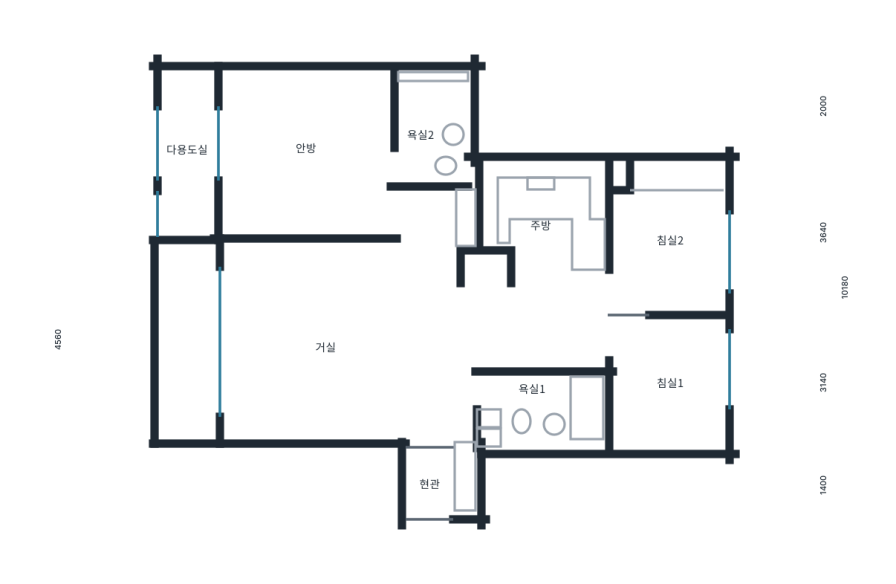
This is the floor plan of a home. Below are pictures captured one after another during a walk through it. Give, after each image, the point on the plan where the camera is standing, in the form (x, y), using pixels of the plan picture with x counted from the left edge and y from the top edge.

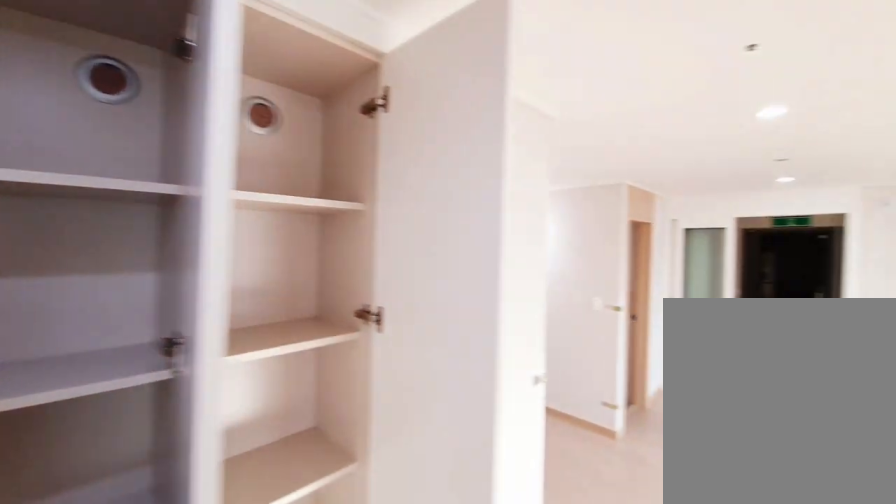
(423, 232)
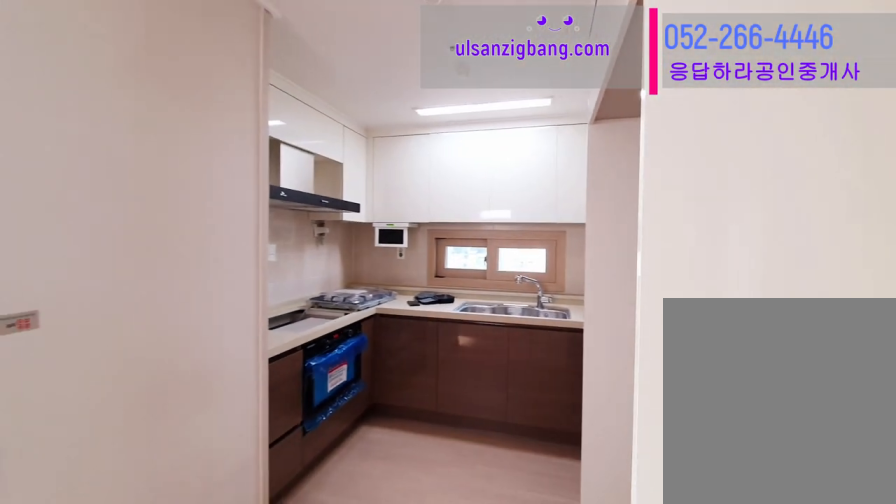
(548, 236)
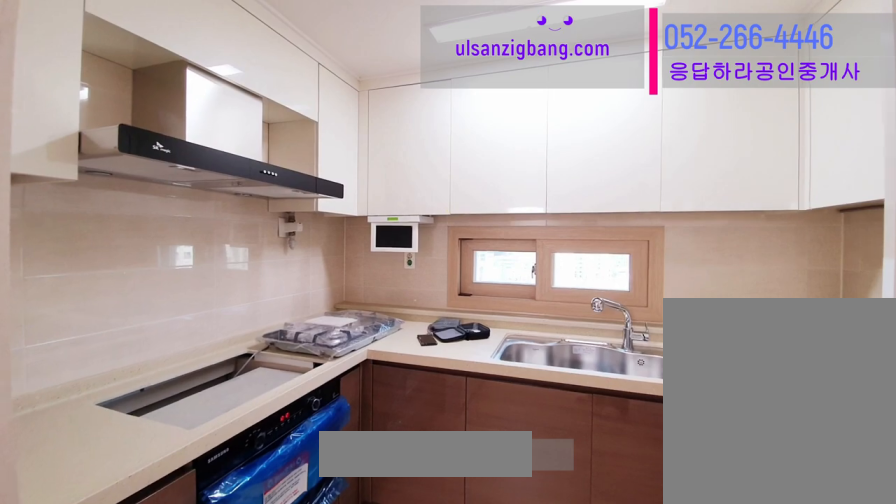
(548, 237)
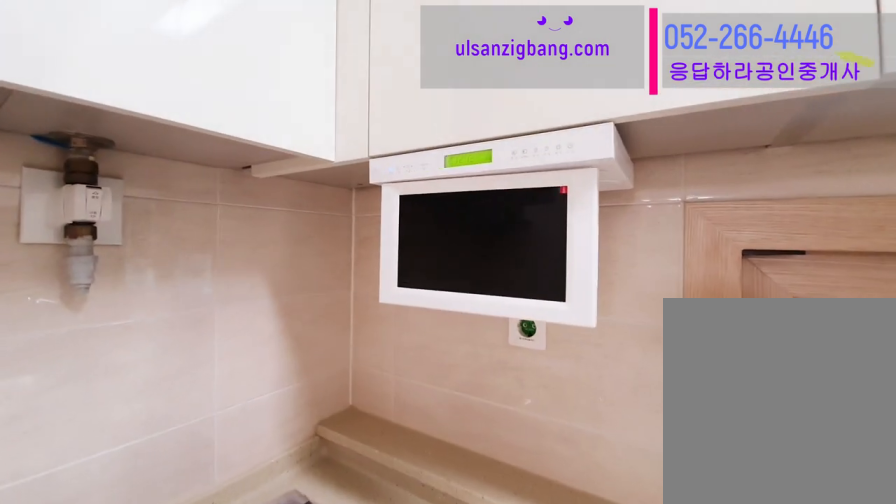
(547, 235)
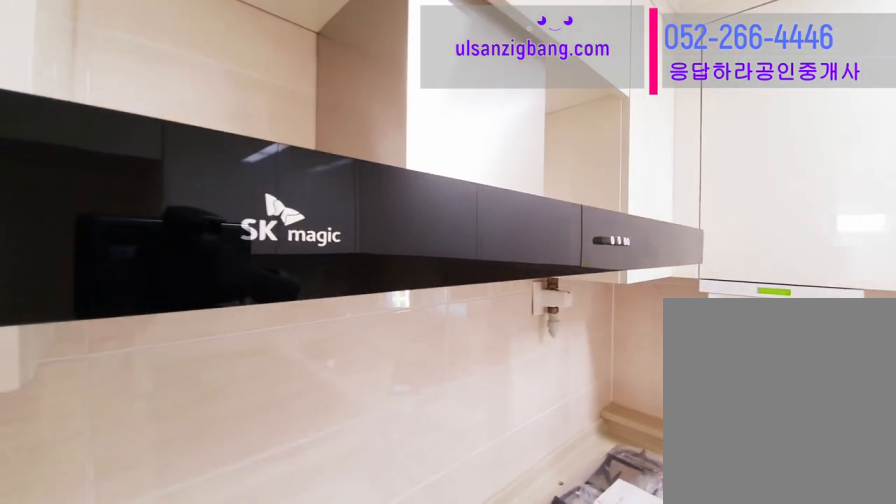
(548, 236)
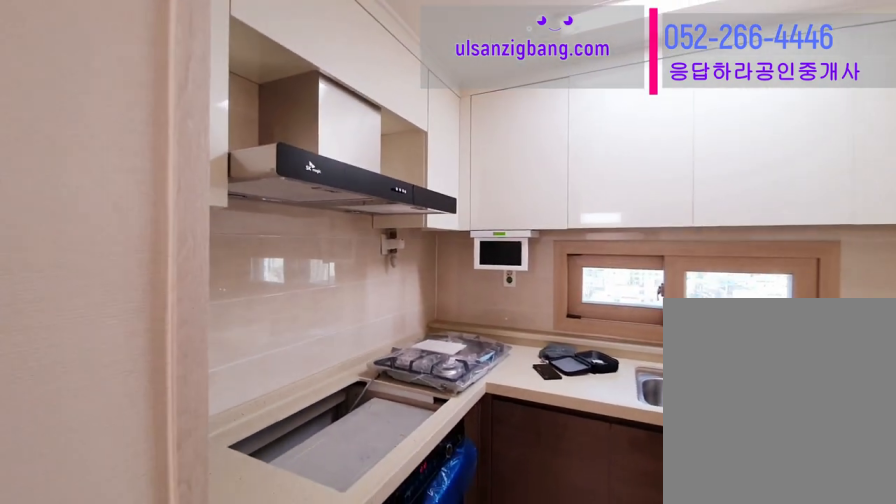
(546, 236)
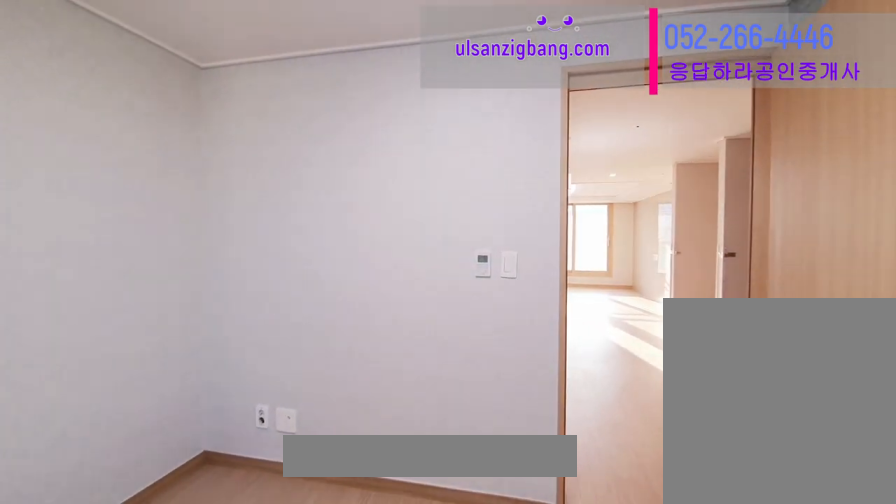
(677, 379)
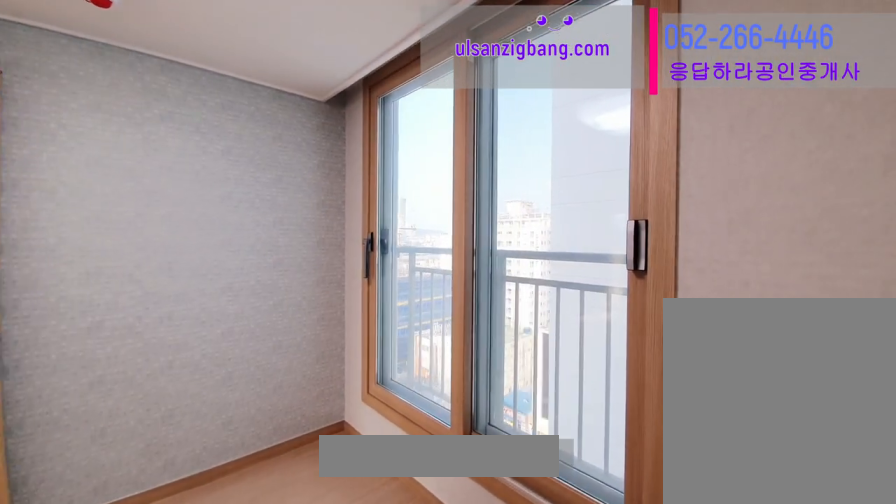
(677, 379)
